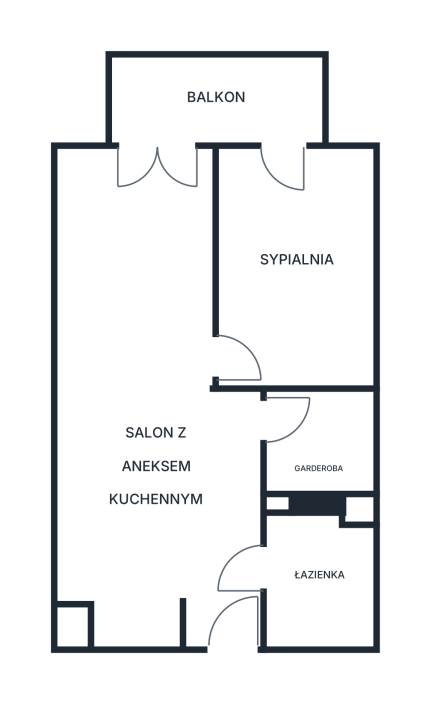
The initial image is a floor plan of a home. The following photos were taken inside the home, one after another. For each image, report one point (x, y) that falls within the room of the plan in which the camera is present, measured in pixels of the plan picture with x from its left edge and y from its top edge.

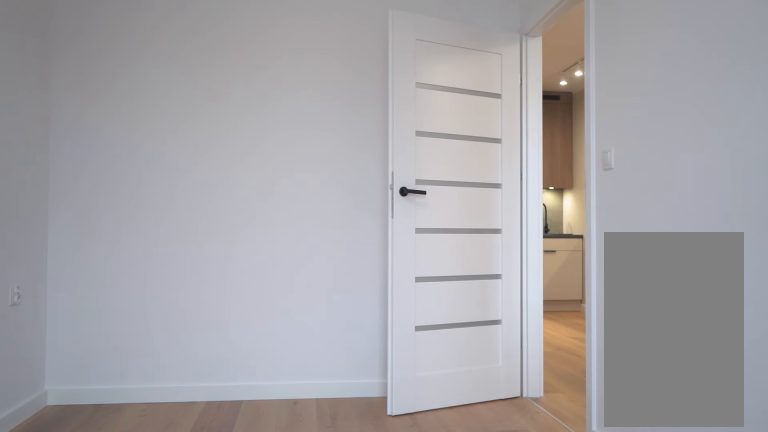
(293, 267)
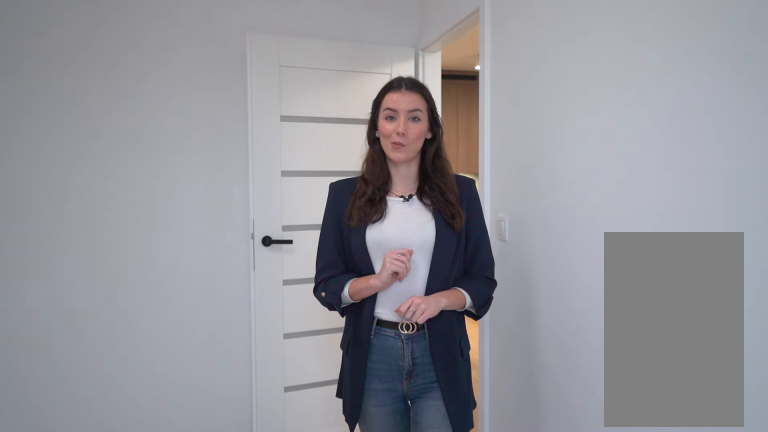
(293, 267)
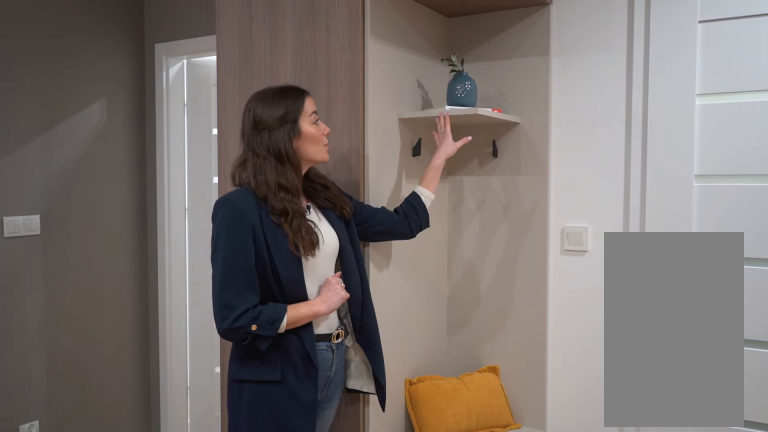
(147, 399)
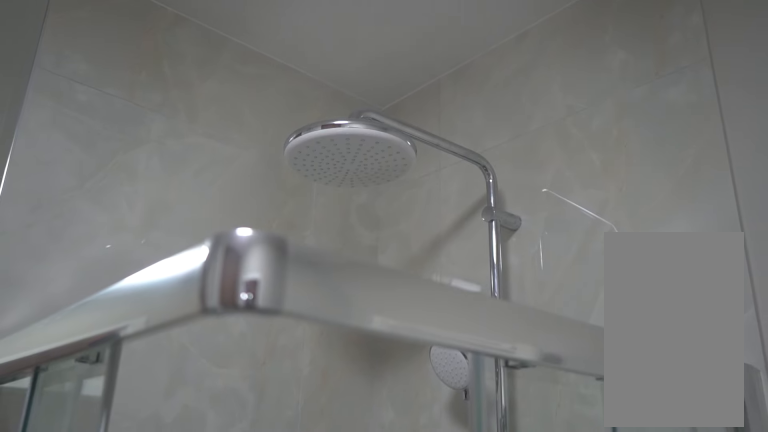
(319, 581)
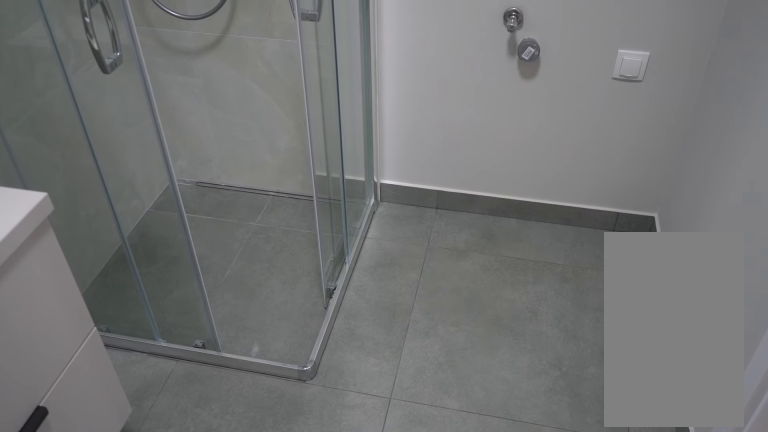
(319, 581)
